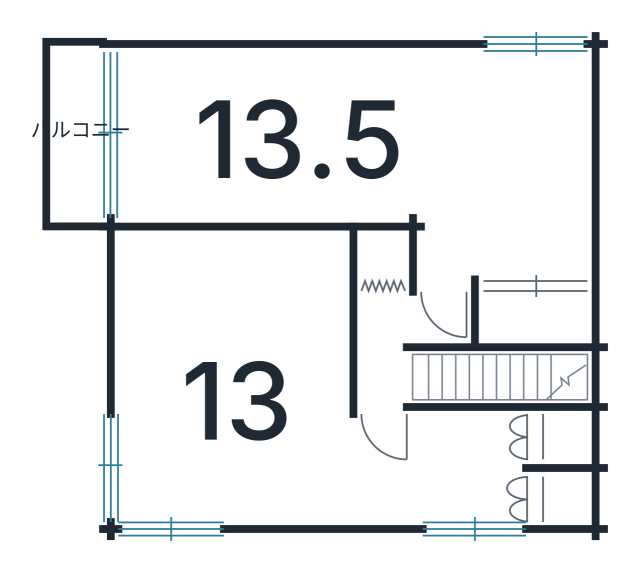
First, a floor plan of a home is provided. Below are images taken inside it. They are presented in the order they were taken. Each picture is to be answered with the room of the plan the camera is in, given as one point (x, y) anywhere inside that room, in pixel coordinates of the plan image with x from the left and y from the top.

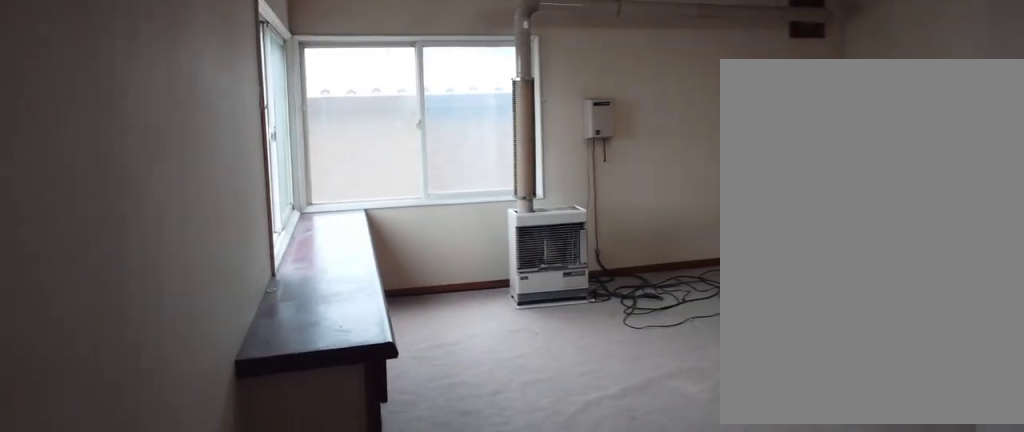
(225, 395)
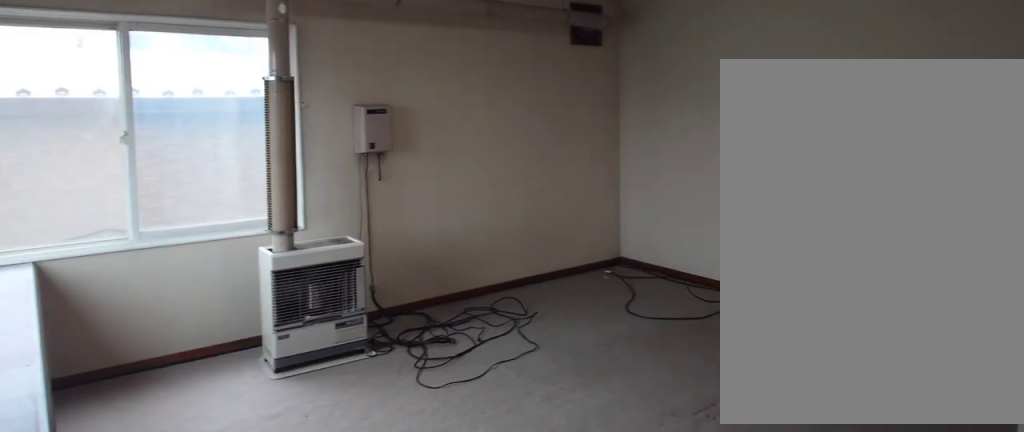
(225, 395)
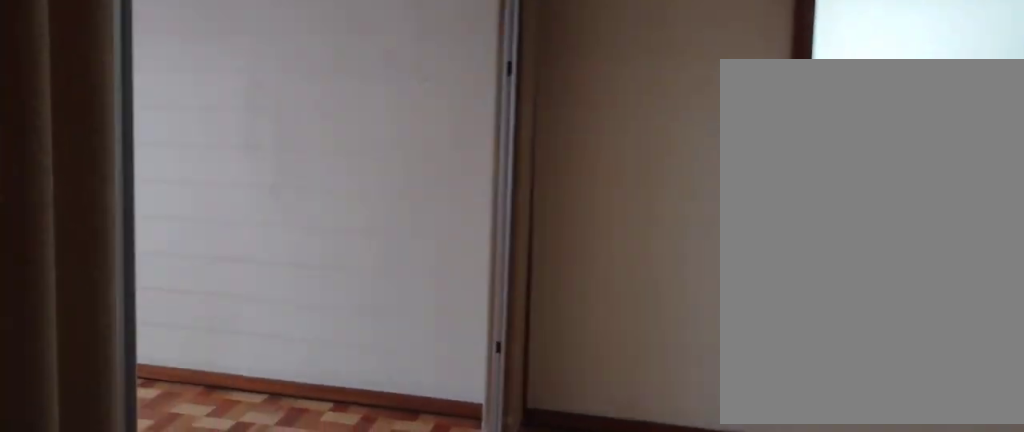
(346, 128)
